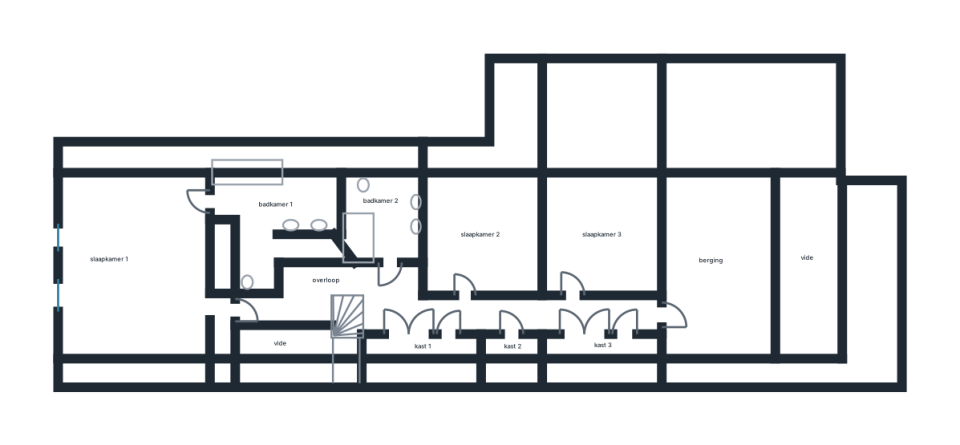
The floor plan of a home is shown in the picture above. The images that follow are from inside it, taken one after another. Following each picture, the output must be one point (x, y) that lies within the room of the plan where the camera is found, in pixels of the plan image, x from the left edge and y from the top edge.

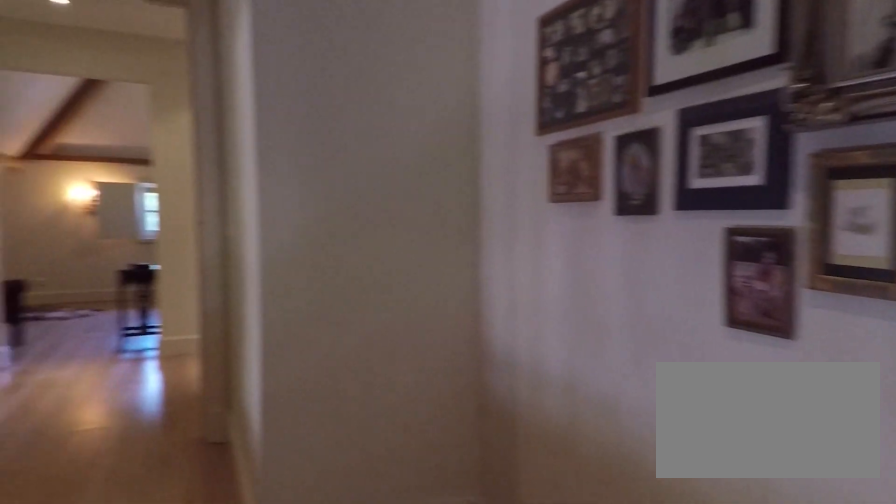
(428, 304)
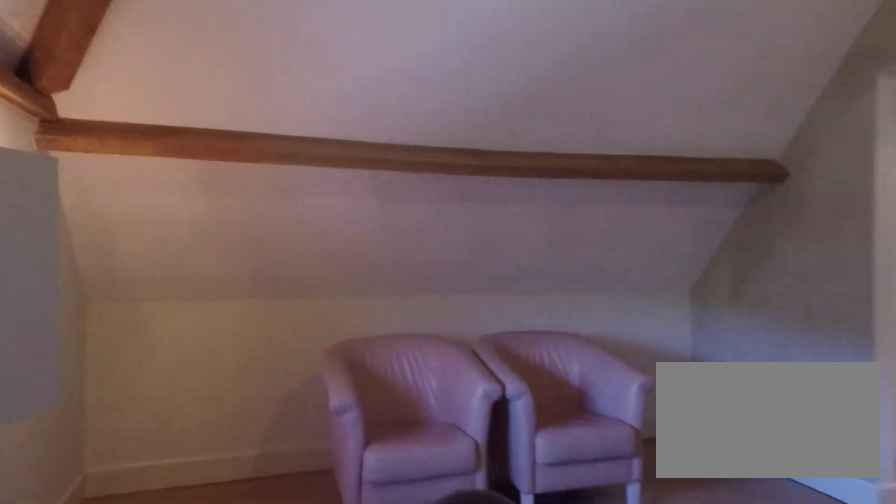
(142, 268)
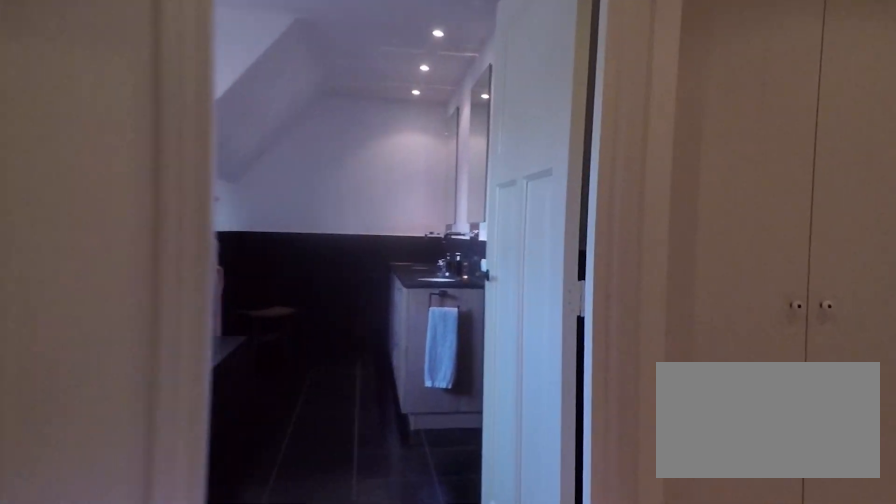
(142, 268)
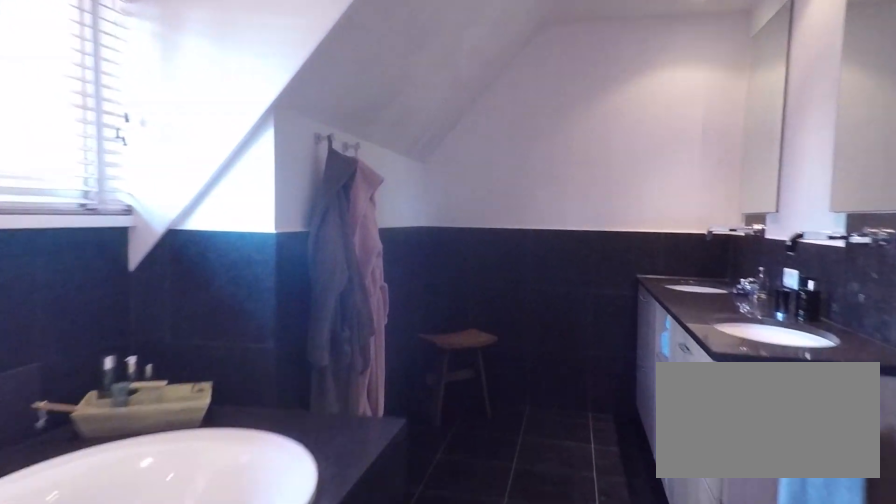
(277, 214)
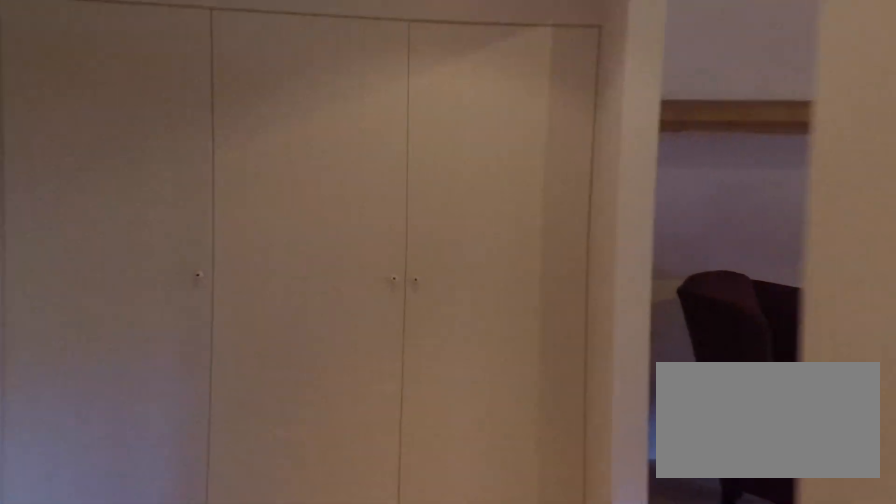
(142, 268)
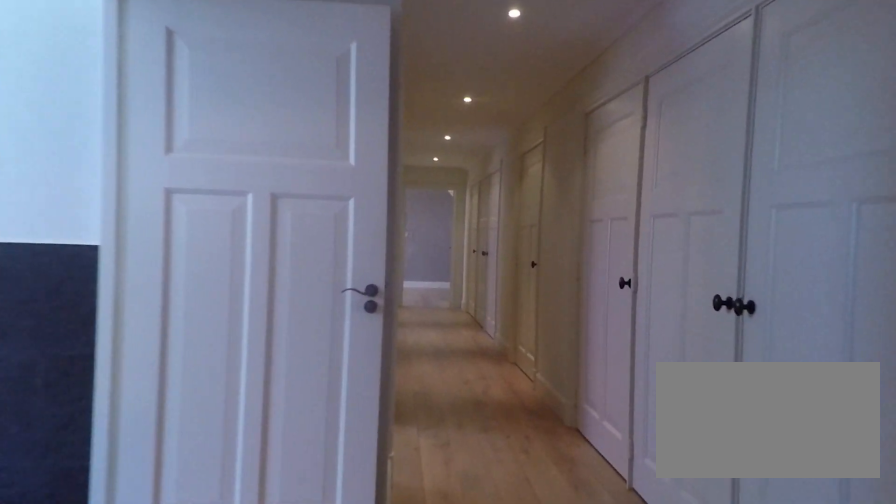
(429, 304)
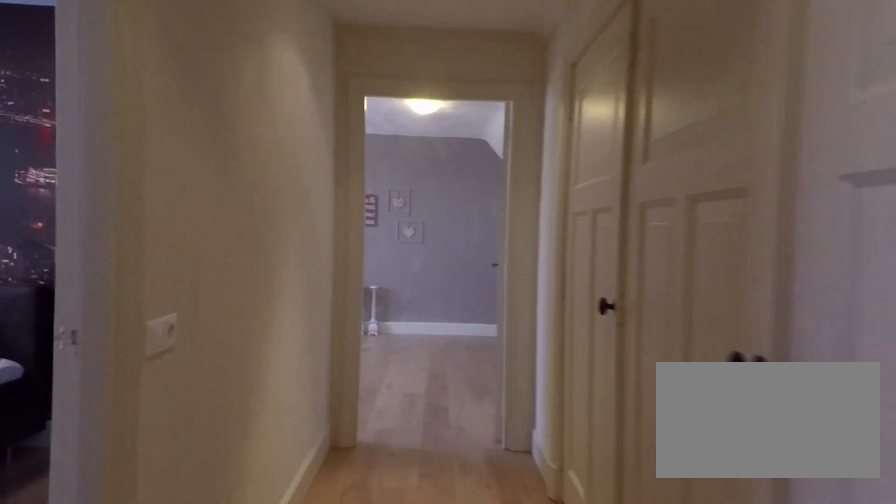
(429, 304)
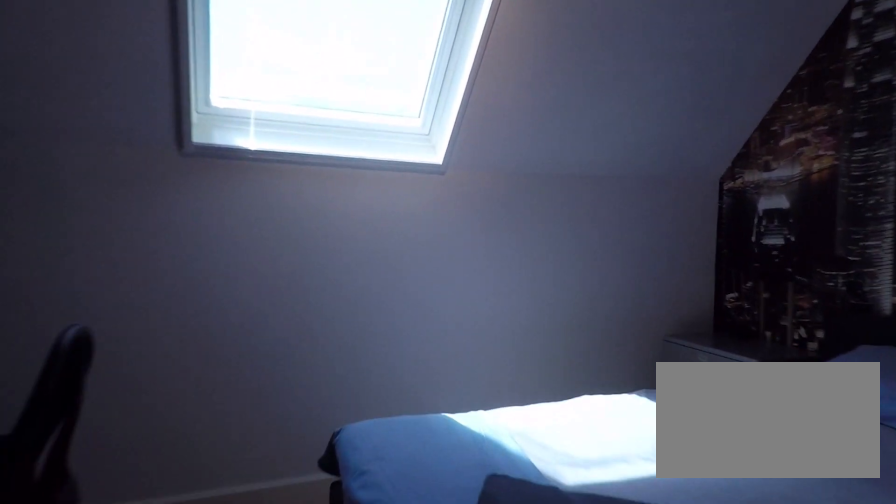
(602, 233)
